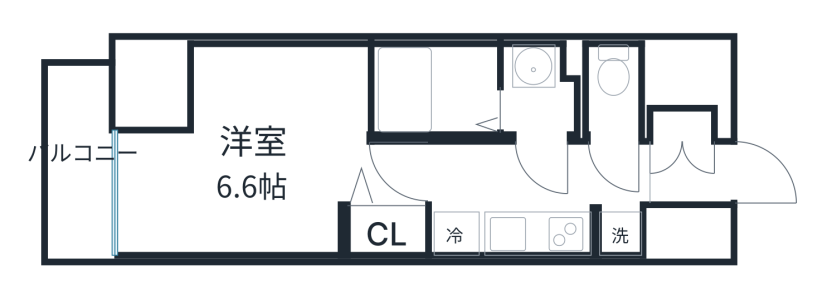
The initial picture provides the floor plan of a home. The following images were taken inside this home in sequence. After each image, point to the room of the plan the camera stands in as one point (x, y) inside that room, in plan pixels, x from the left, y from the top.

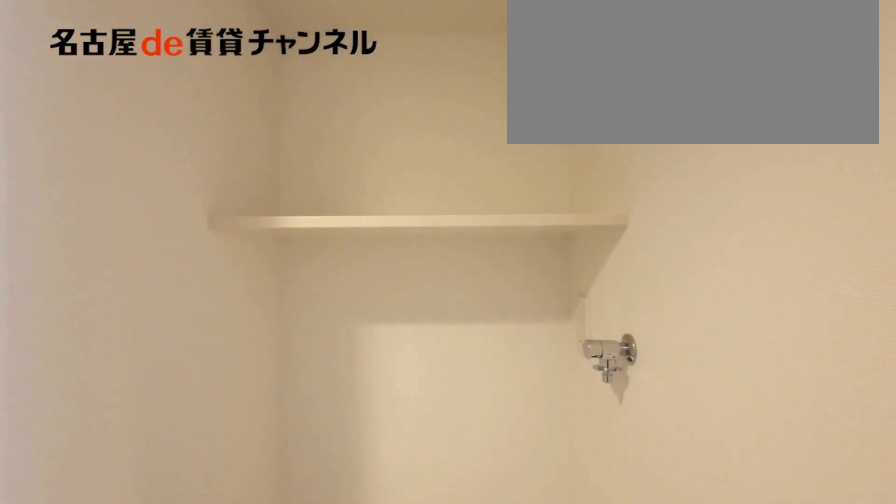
(617, 232)
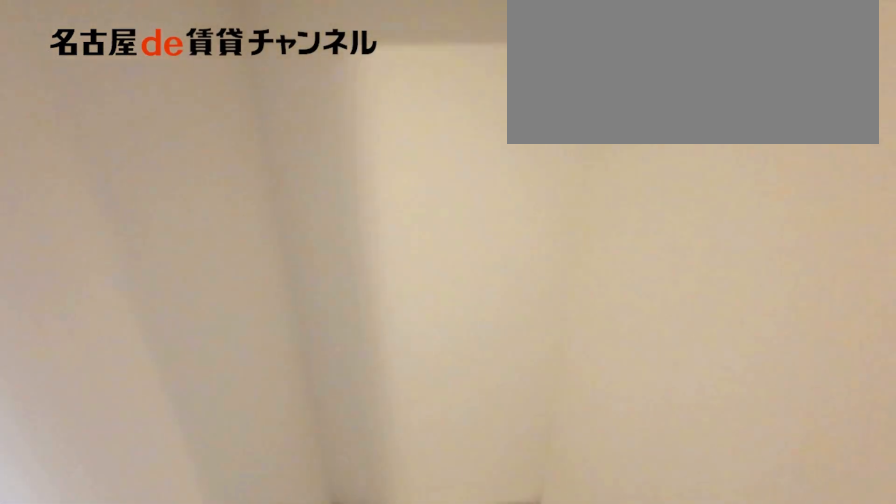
(617, 232)
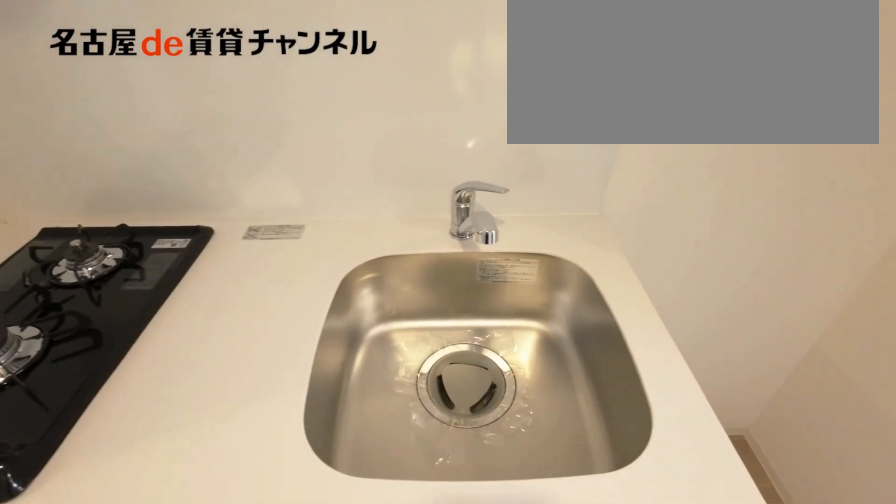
(511, 229)
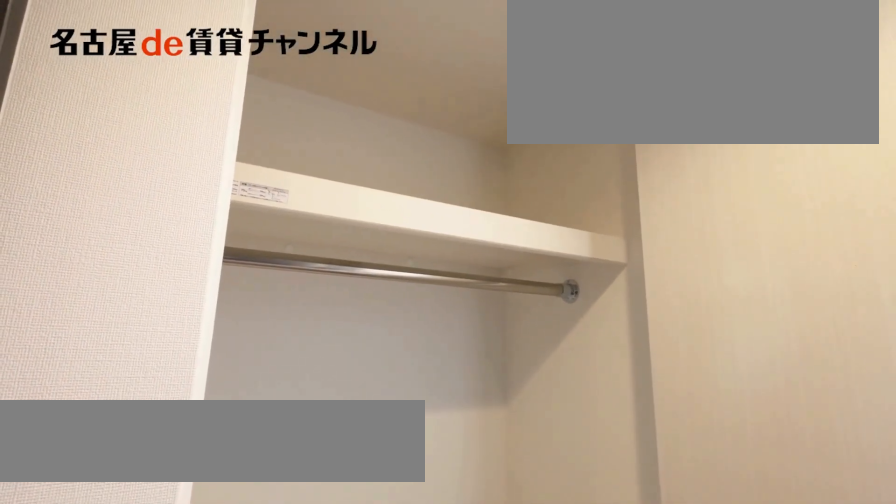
(384, 230)
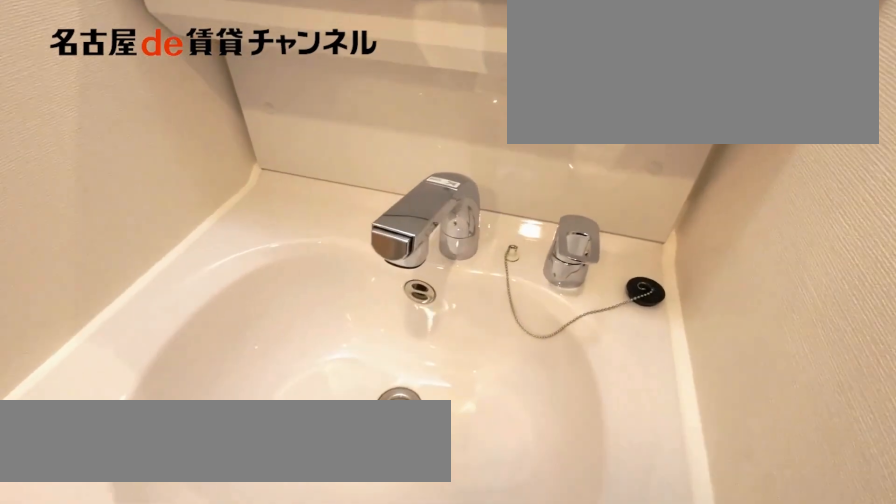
(541, 91)
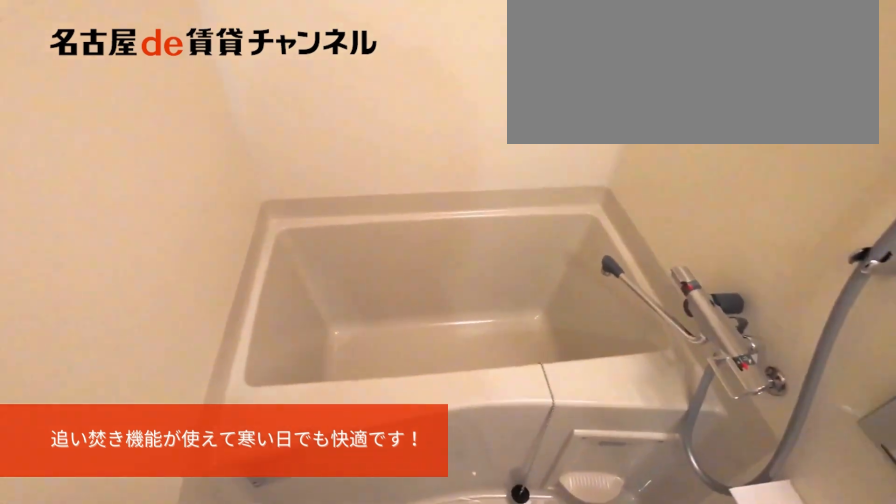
(435, 90)
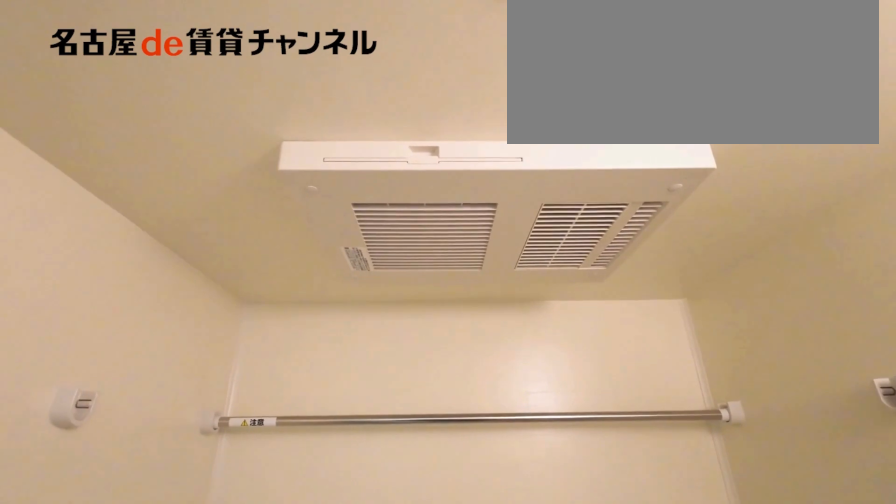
(435, 90)
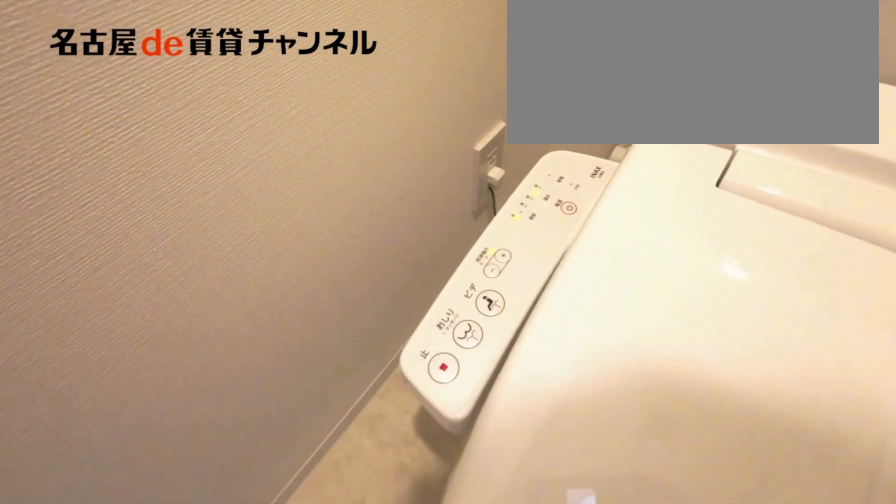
(610, 90)
